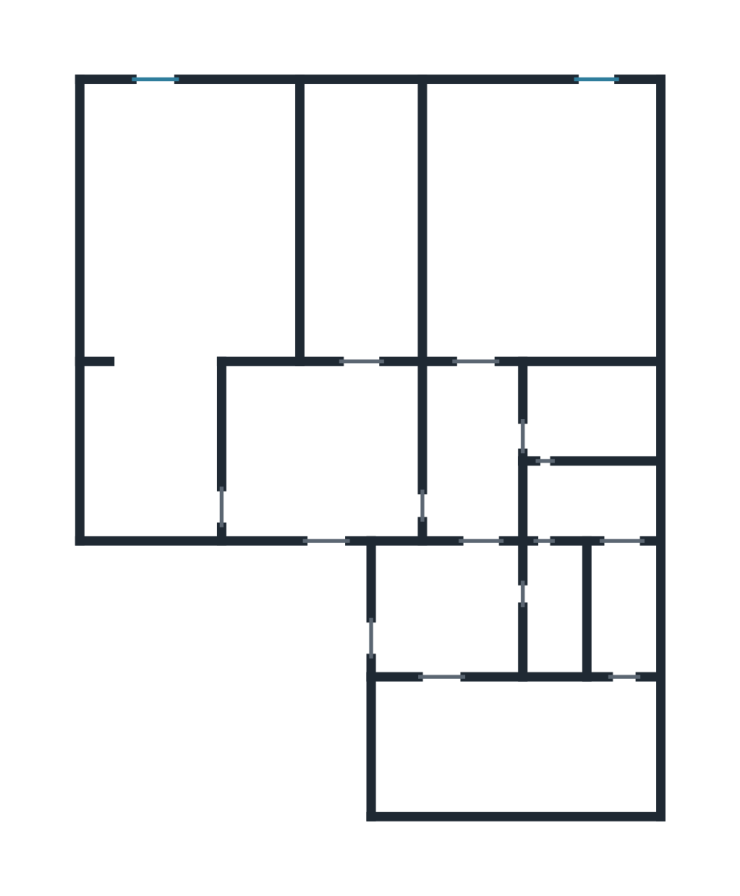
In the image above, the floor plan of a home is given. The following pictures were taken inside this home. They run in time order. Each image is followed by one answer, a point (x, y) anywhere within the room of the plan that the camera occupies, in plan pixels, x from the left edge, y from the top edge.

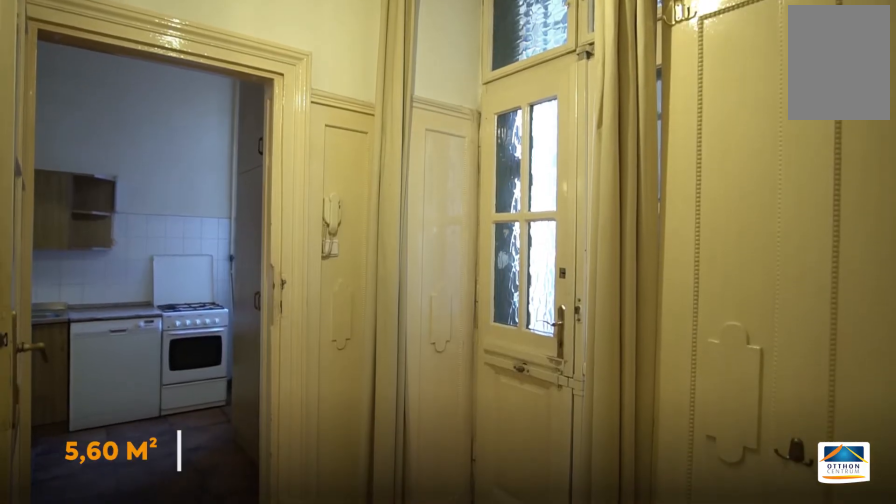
(453, 608)
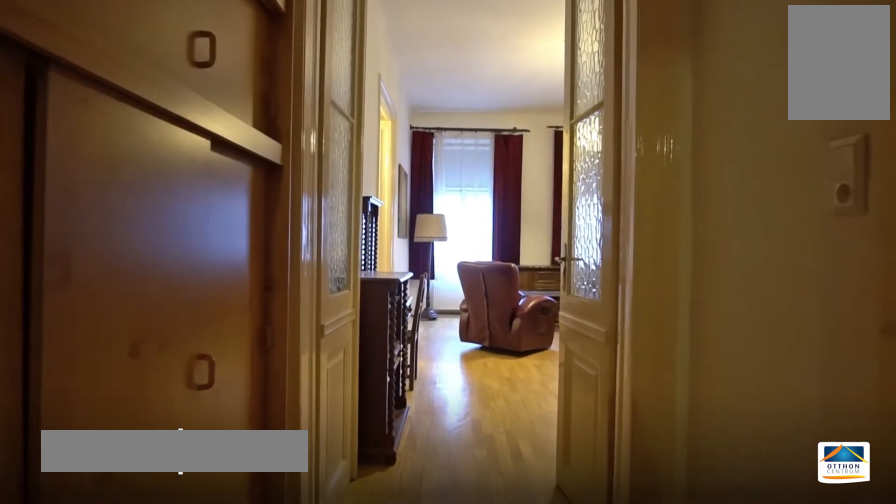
(476, 452)
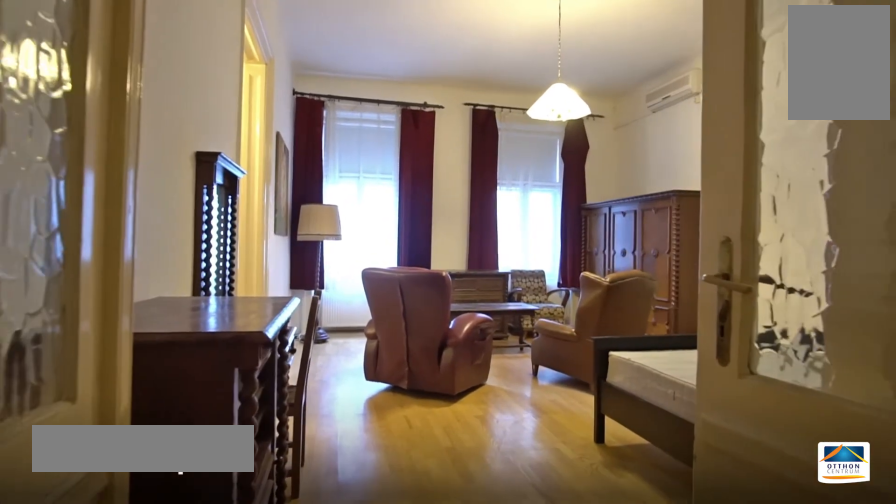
(554, 232)
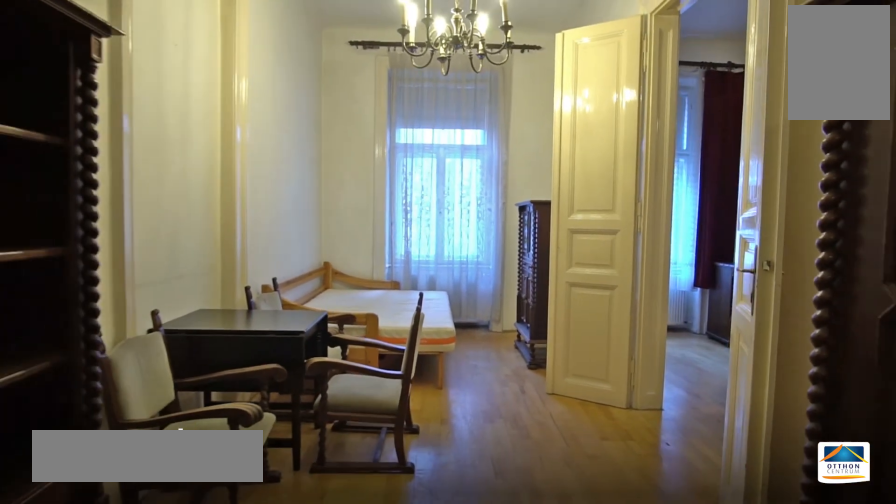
(368, 220)
